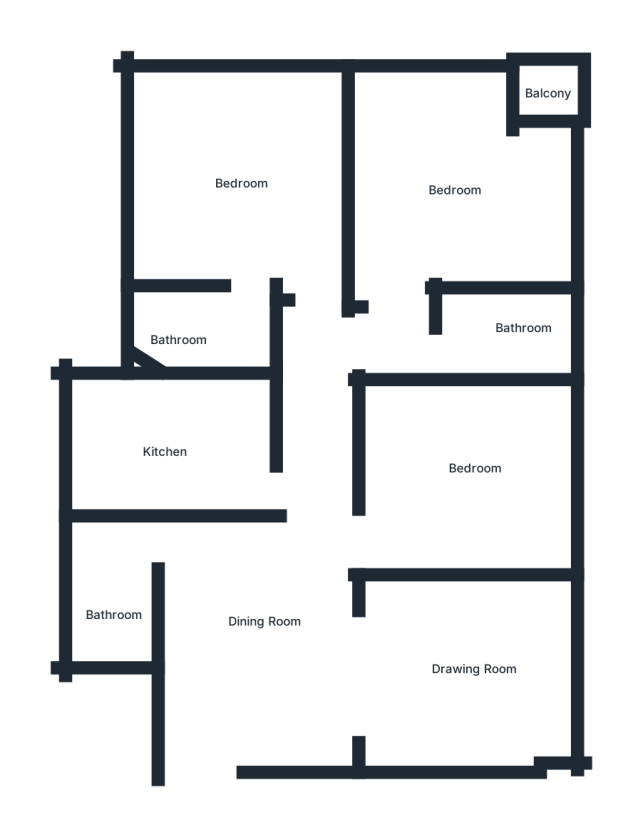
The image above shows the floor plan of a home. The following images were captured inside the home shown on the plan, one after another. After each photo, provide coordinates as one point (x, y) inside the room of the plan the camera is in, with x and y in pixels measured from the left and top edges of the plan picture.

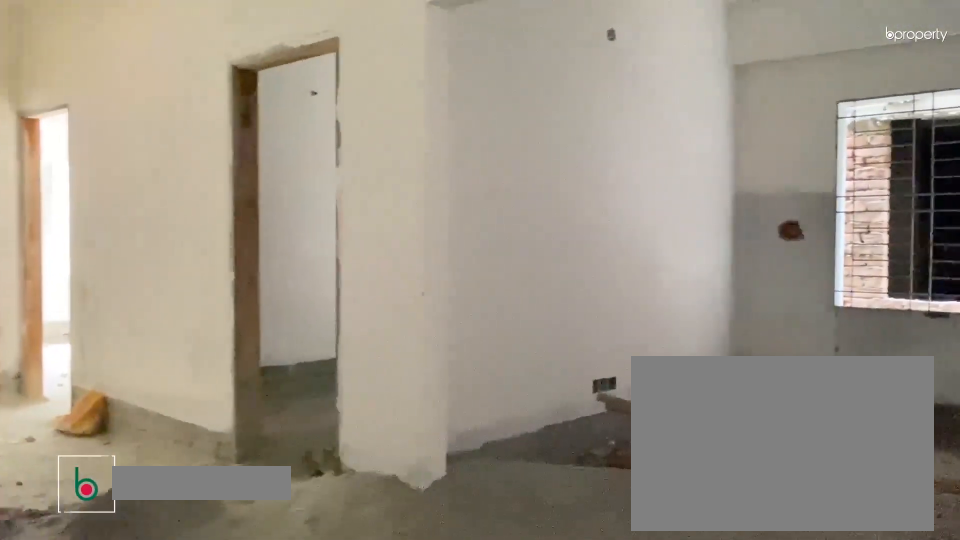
(247, 633)
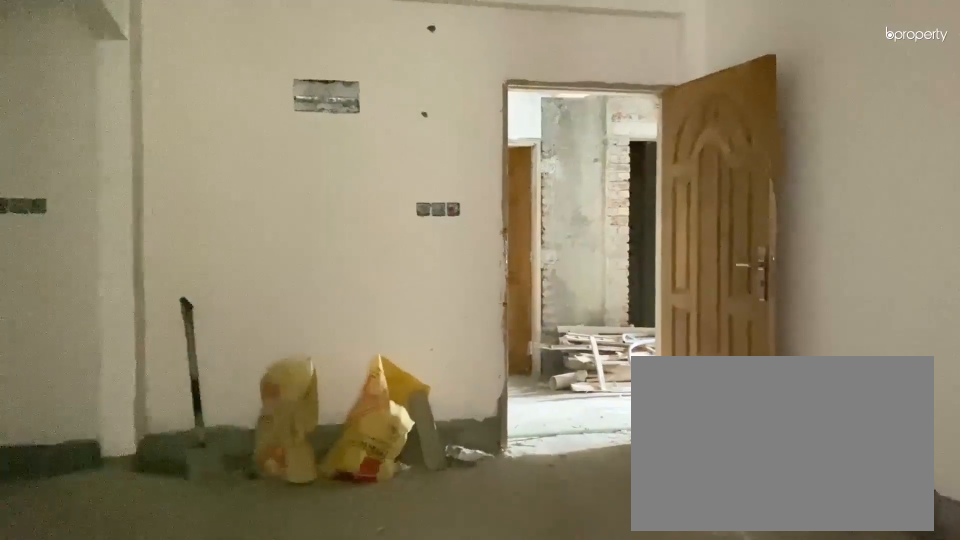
(247, 633)
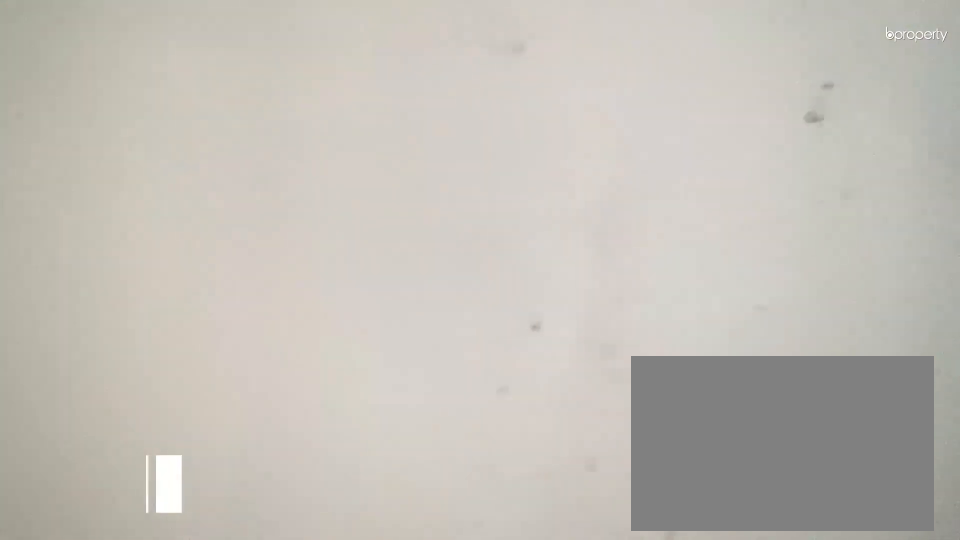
(469, 673)
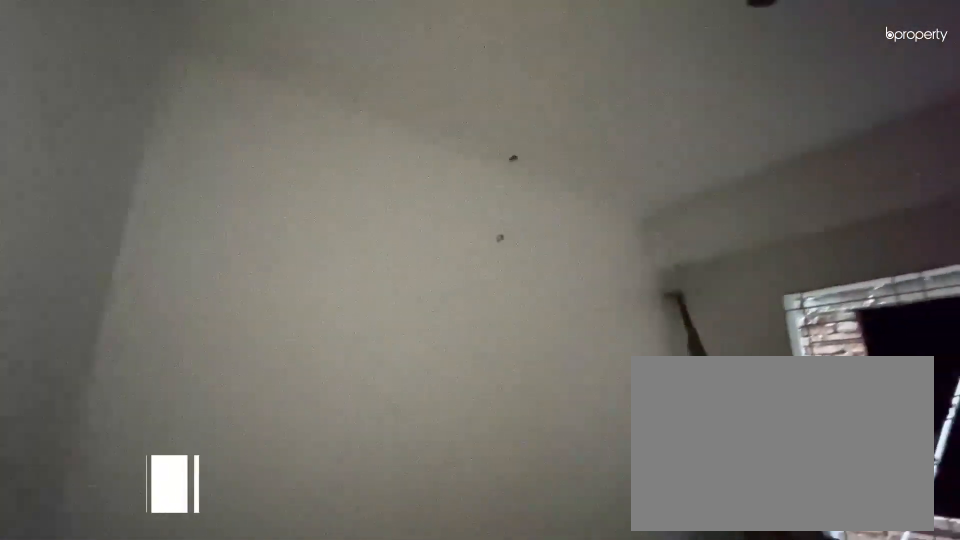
(474, 481)
